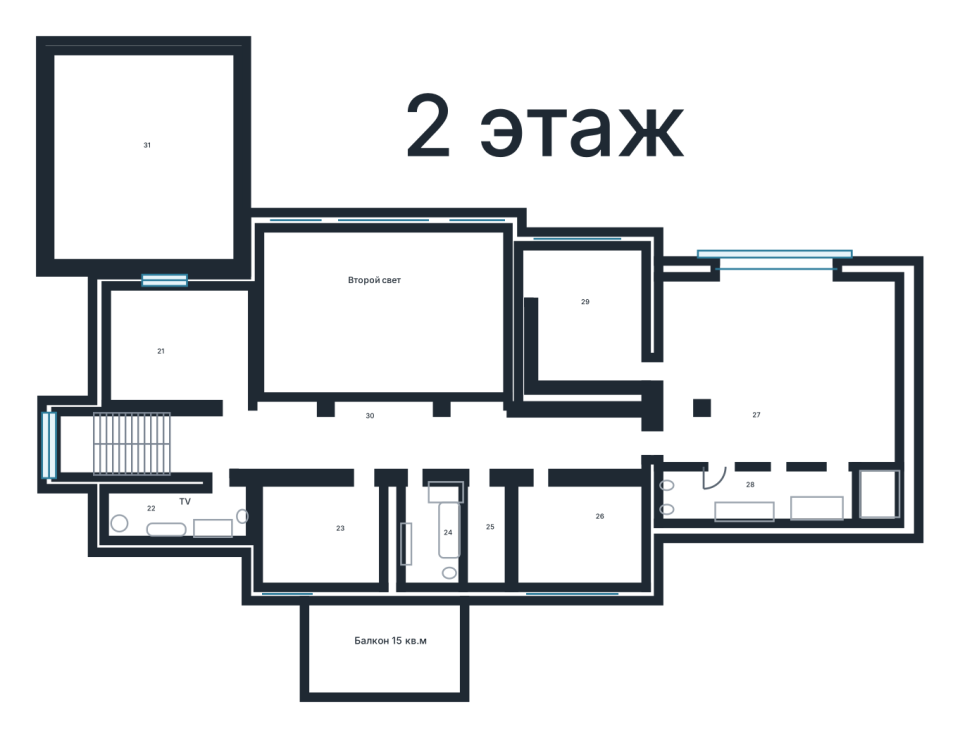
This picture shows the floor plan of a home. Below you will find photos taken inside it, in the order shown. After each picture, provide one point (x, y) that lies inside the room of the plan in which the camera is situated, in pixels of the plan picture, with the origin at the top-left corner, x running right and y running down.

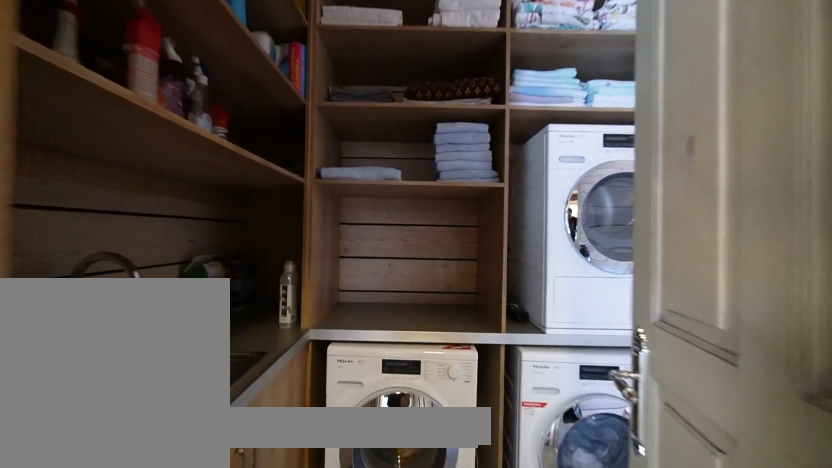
(176, 517)
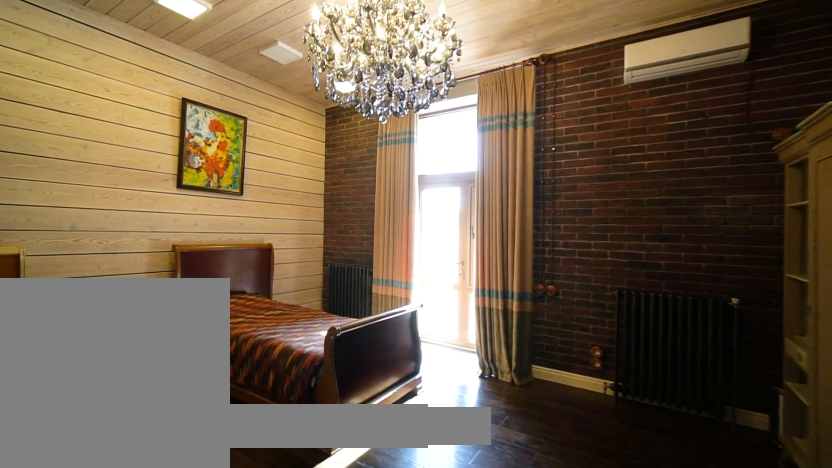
(178, 345)
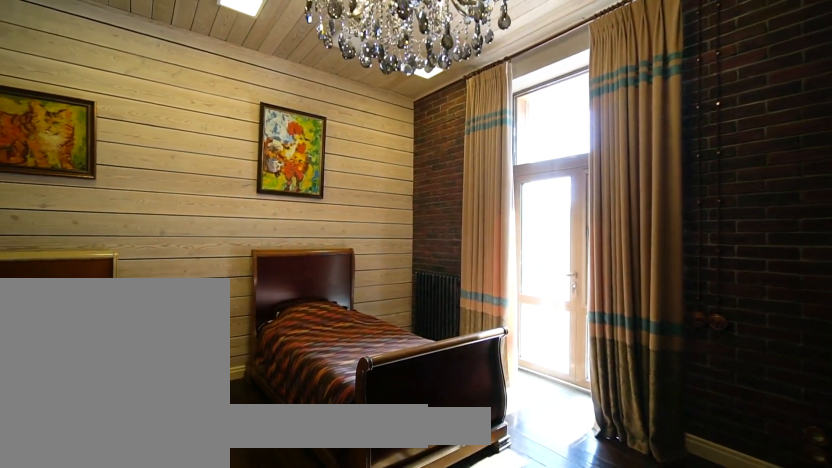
(178, 345)
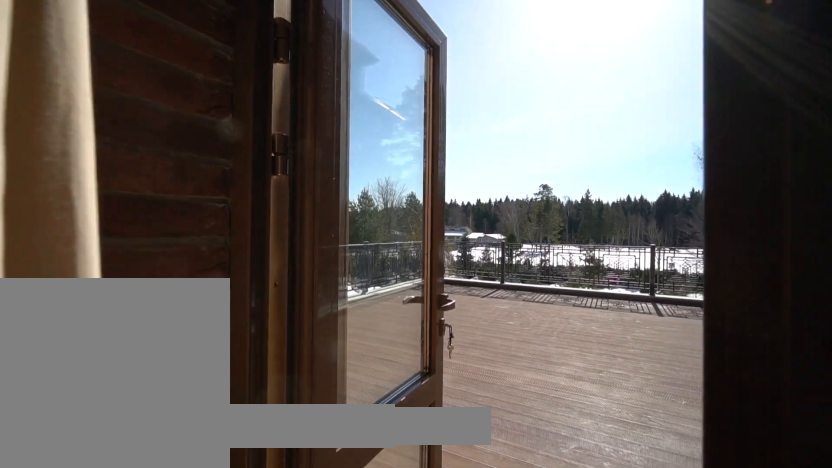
(145, 158)
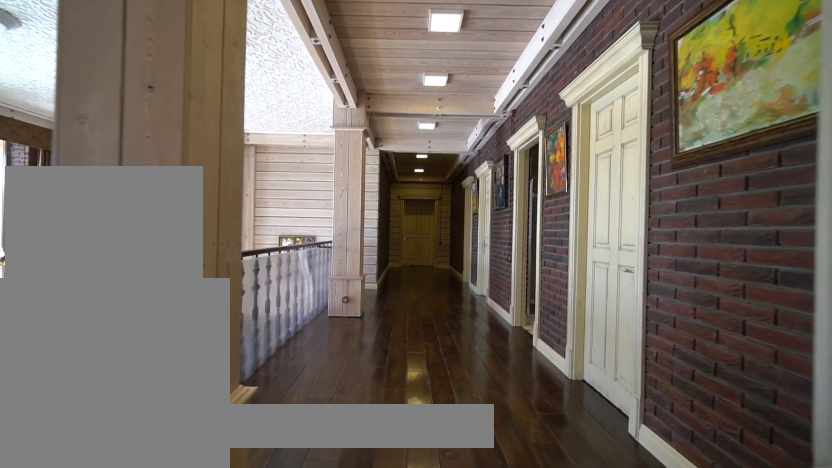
(453, 443)
